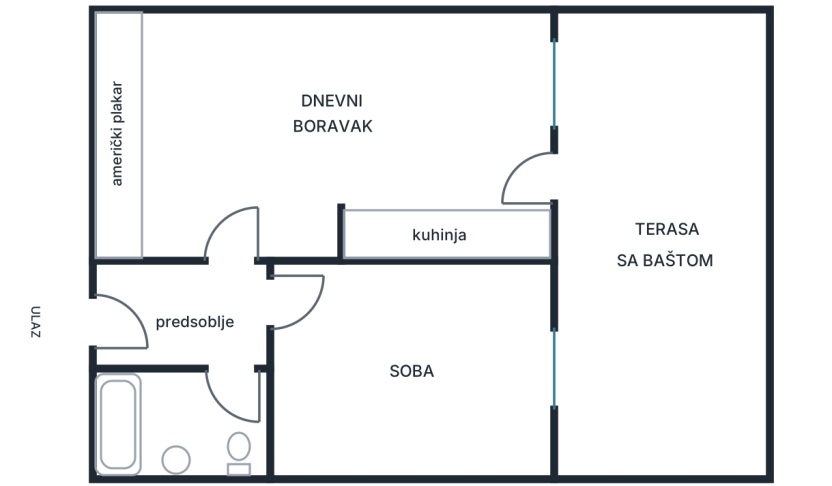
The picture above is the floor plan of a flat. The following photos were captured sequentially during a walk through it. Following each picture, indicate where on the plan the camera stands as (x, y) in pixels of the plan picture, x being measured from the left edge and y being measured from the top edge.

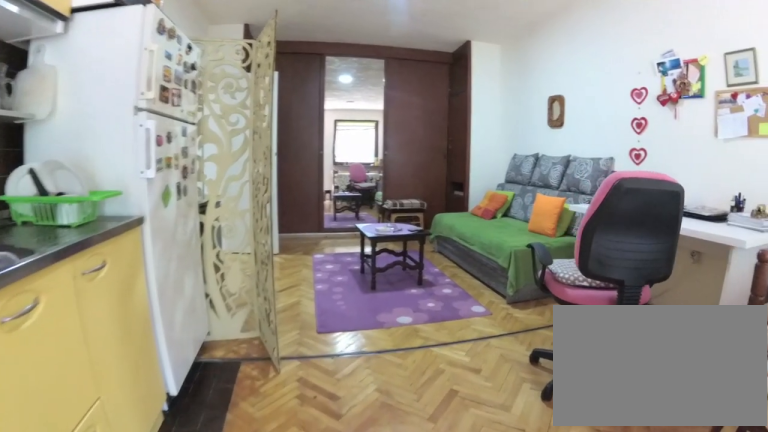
(483, 174)
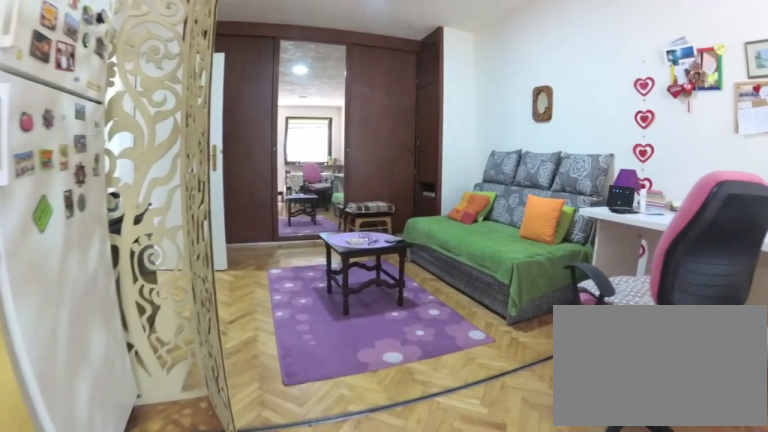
(452, 174)
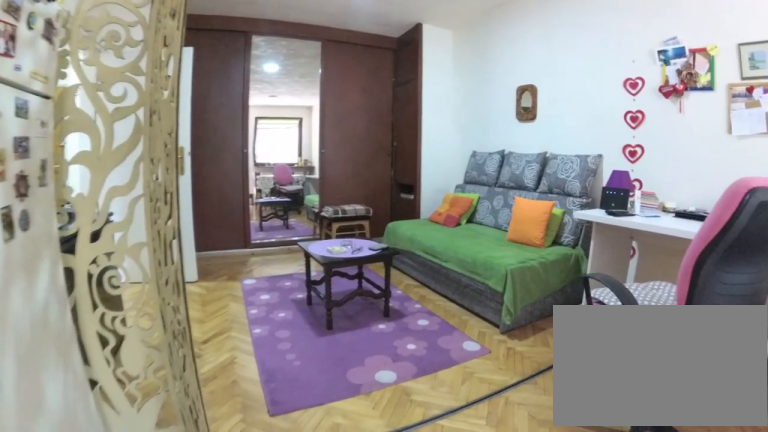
(442, 174)
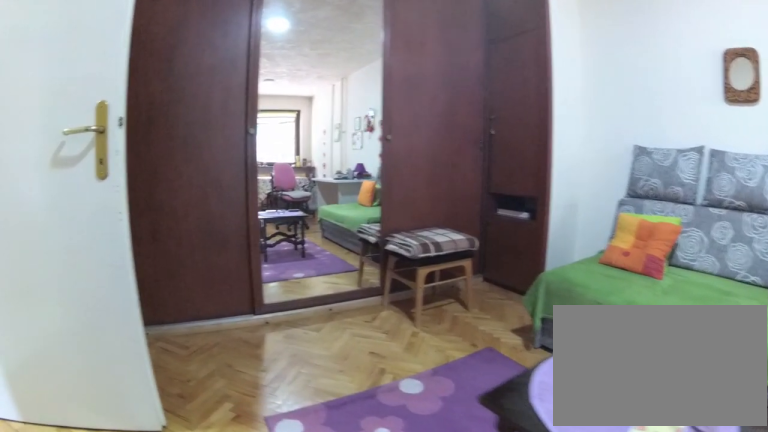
(322, 175)
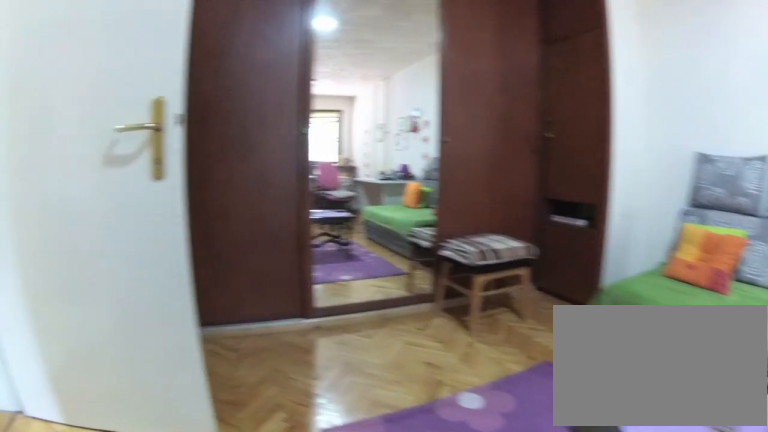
(314, 175)
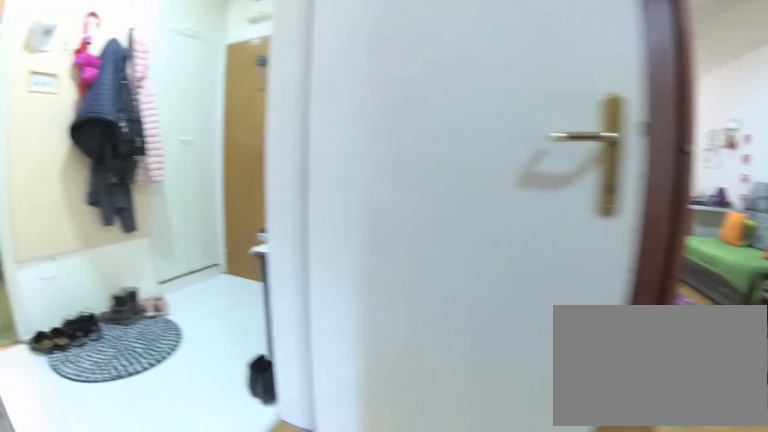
(290, 184)
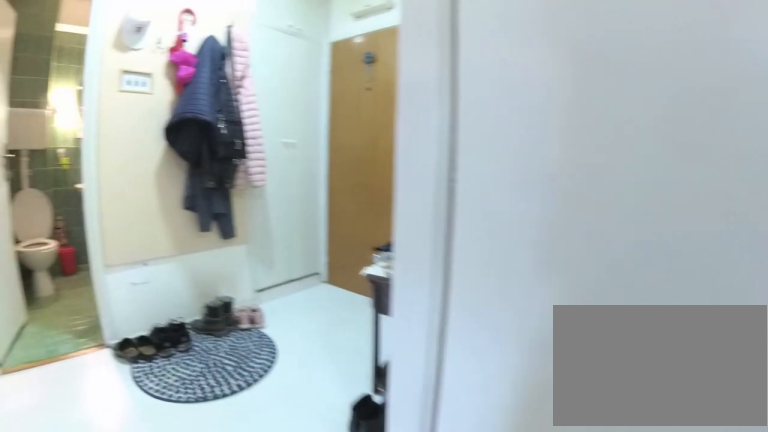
(276, 189)
